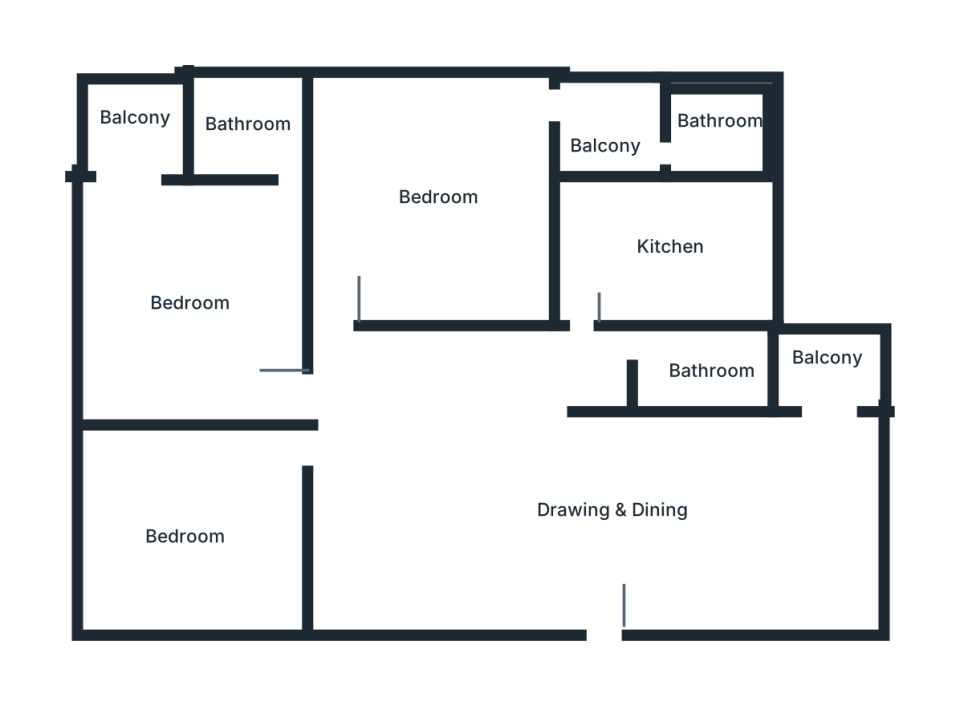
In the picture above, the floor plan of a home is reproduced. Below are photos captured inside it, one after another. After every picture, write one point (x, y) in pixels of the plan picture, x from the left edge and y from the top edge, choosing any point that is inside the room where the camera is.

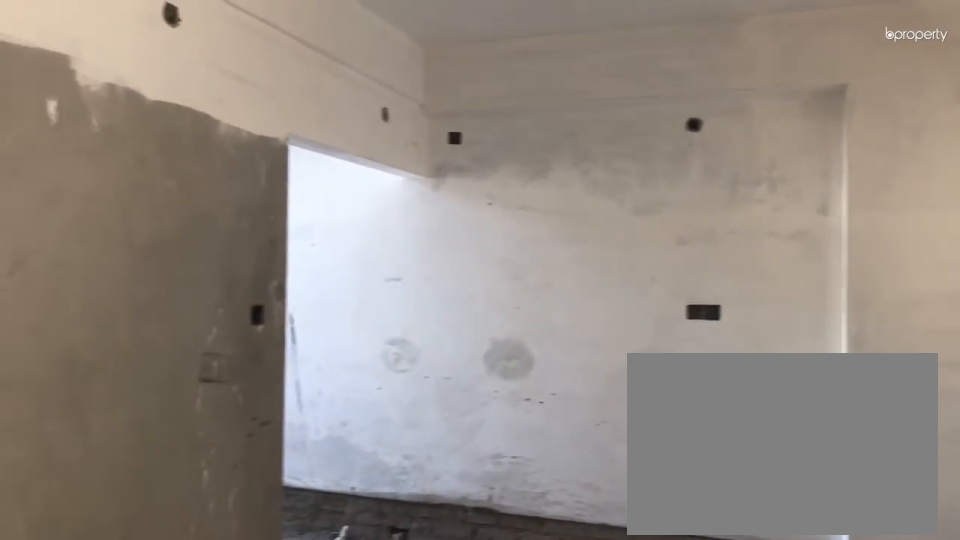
(811, 518)
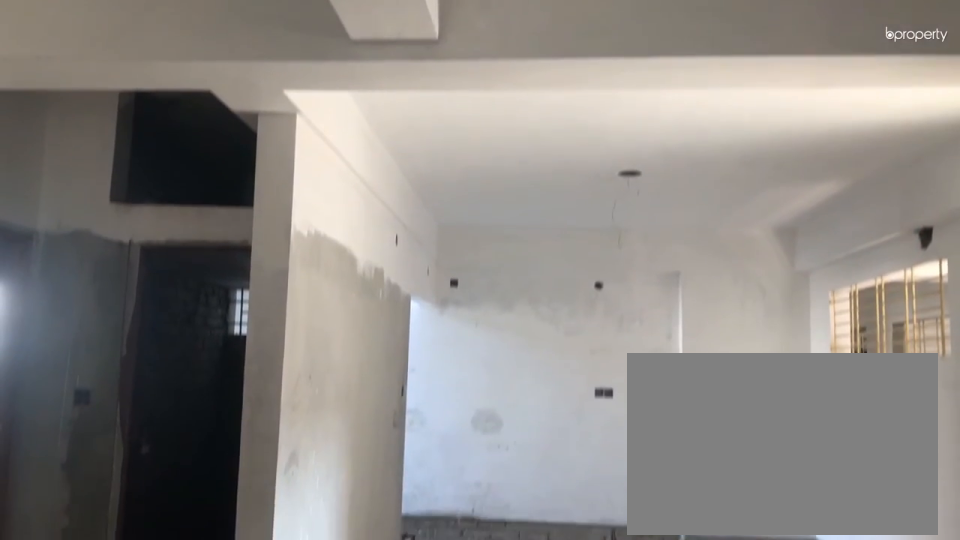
(527, 504)
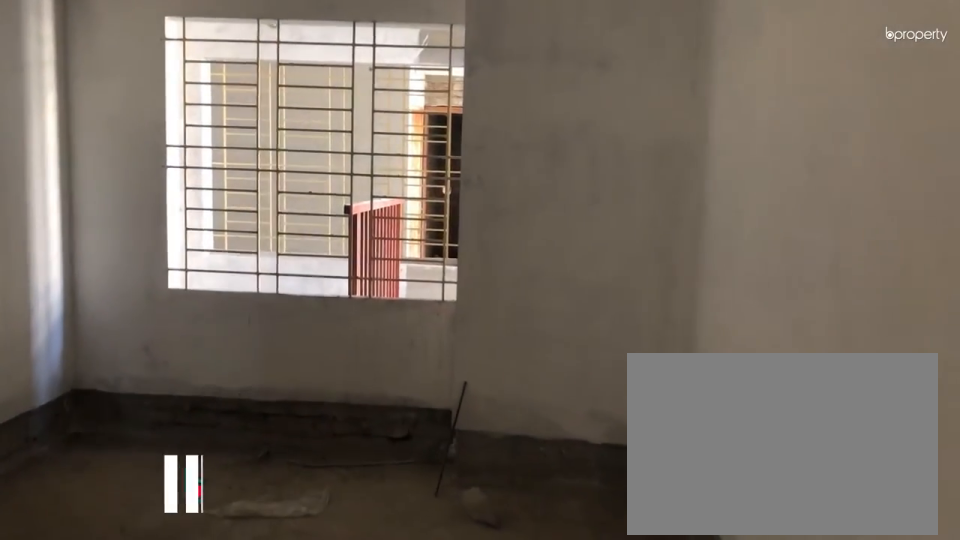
(213, 508)
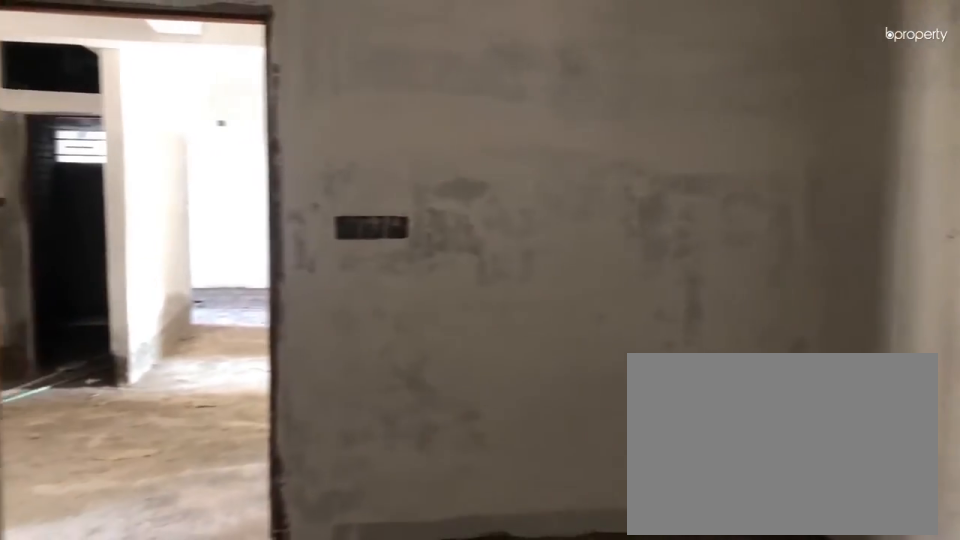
(195, 537)
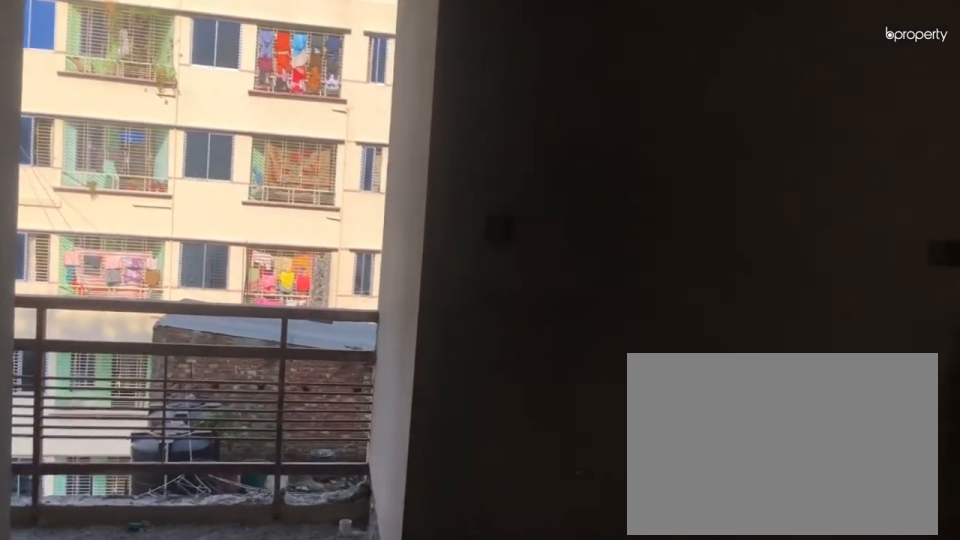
(189, 296)
